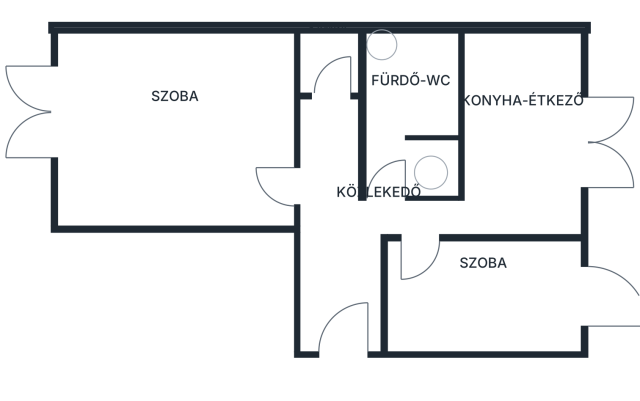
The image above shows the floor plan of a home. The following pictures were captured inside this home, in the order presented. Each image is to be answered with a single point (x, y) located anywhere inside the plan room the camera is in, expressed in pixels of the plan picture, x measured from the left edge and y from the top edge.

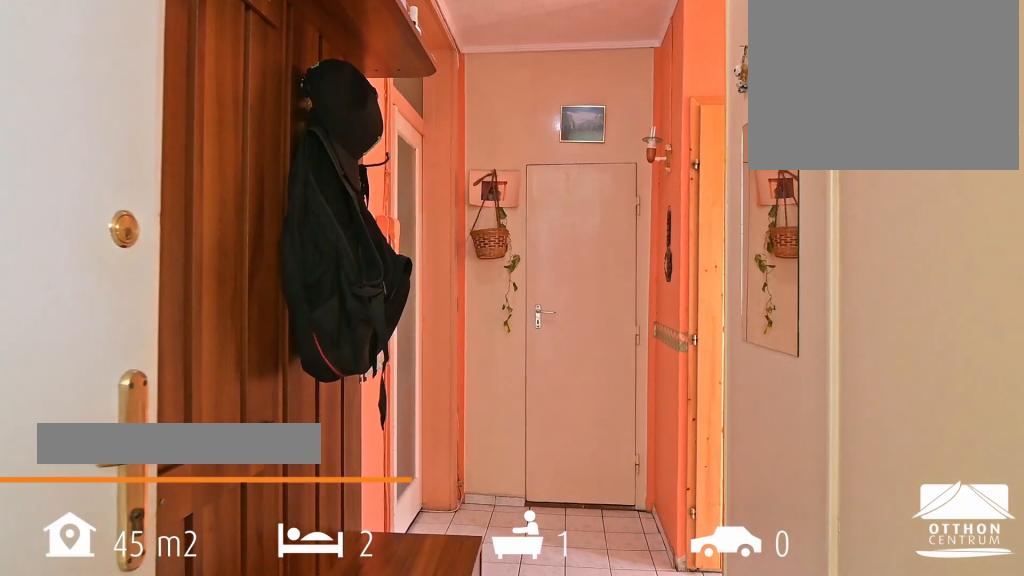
(332, 210)
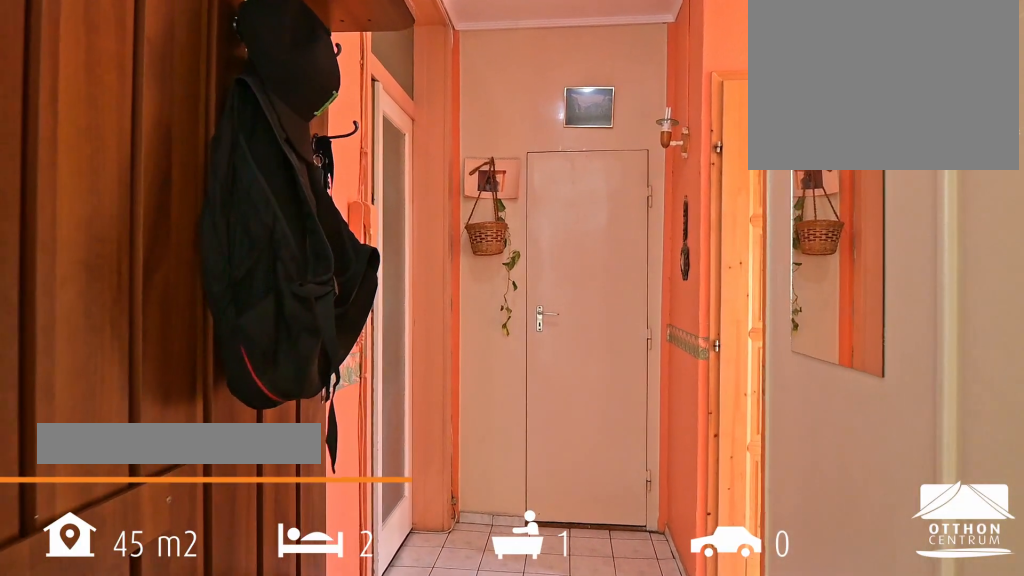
(332, 210)
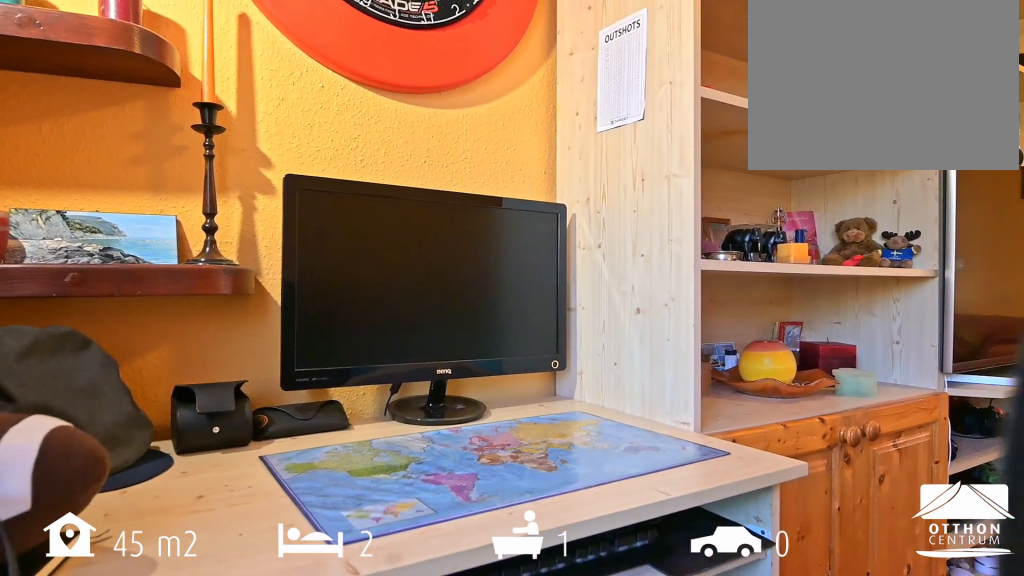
(183, 130)
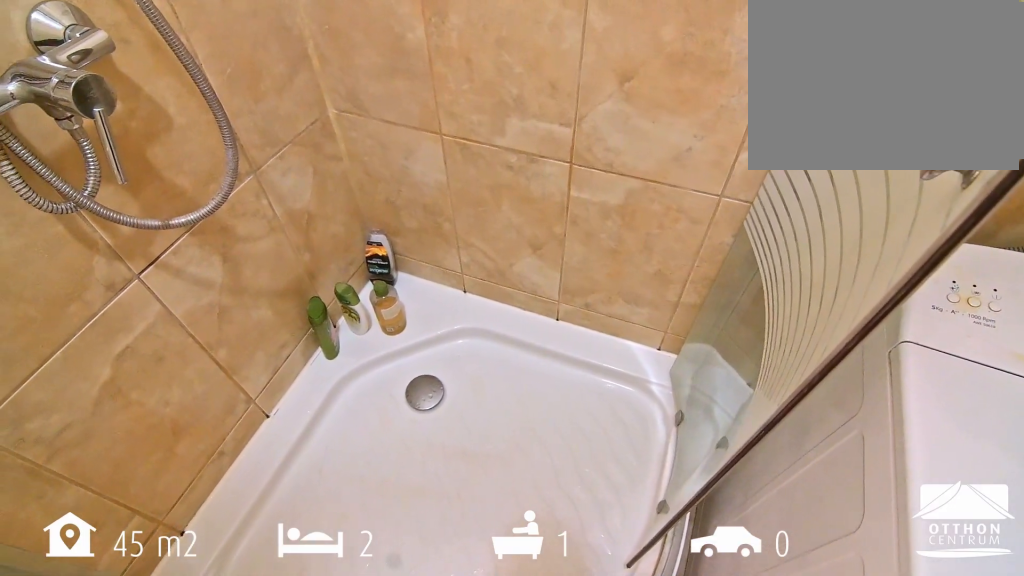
(408, 119)
